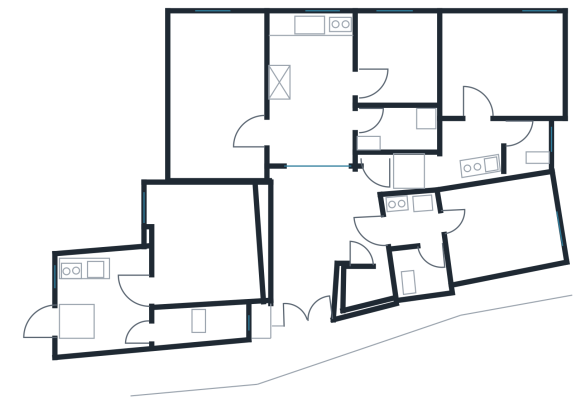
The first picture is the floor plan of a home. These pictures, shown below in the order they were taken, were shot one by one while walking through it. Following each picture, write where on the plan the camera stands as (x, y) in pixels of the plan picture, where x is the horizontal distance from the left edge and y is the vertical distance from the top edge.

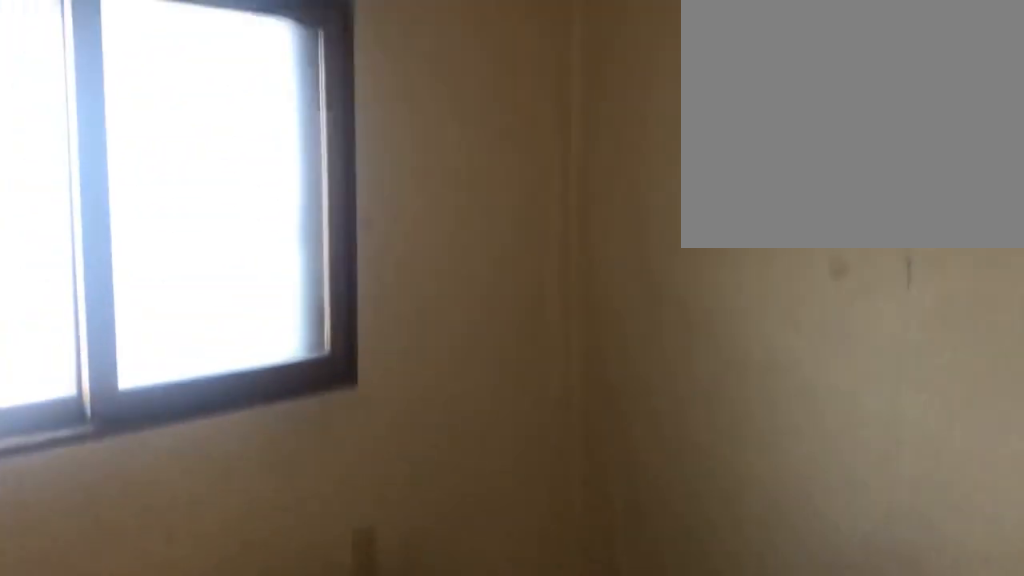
(379, 77)
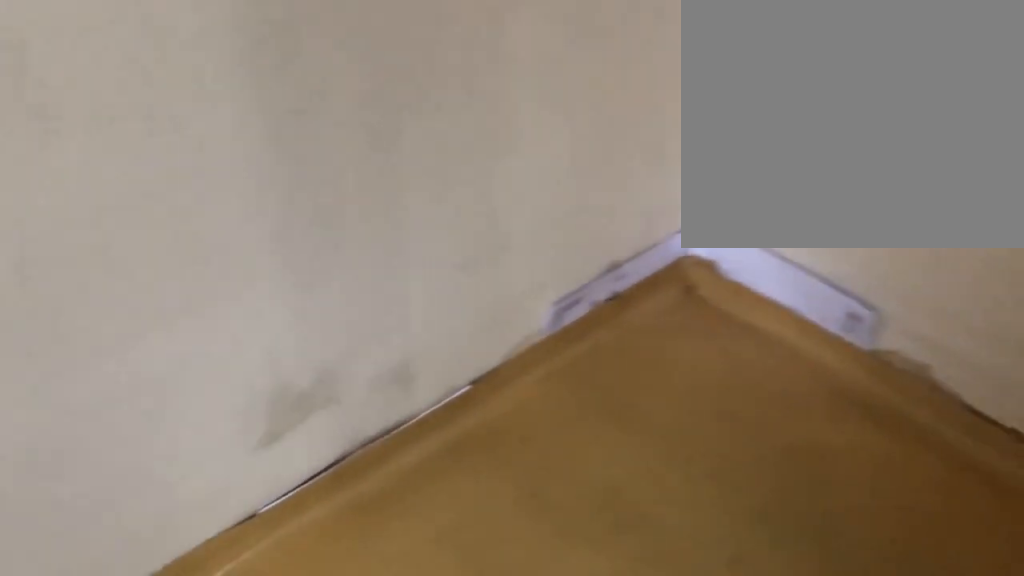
(393, 61)
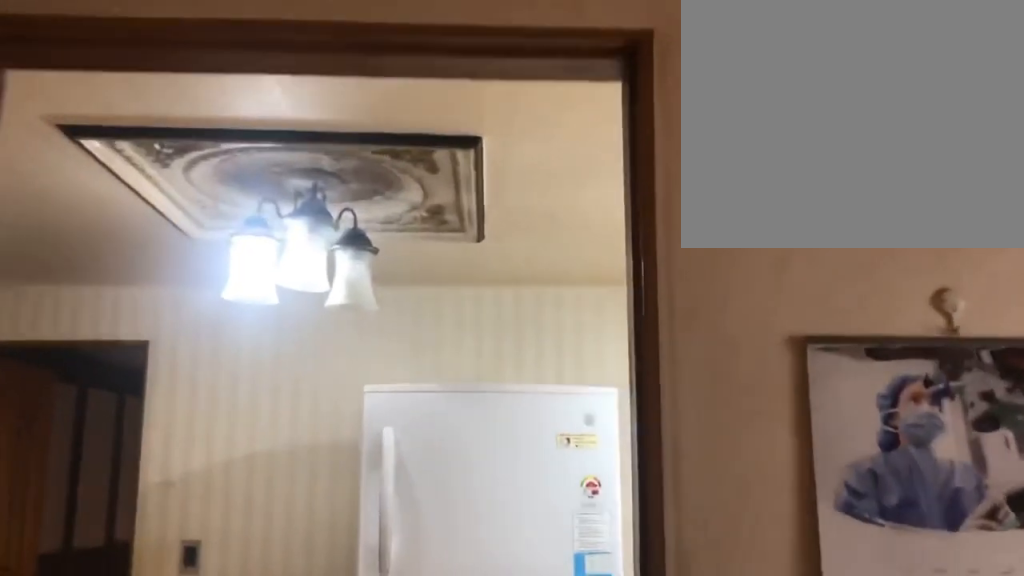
(385, 69)
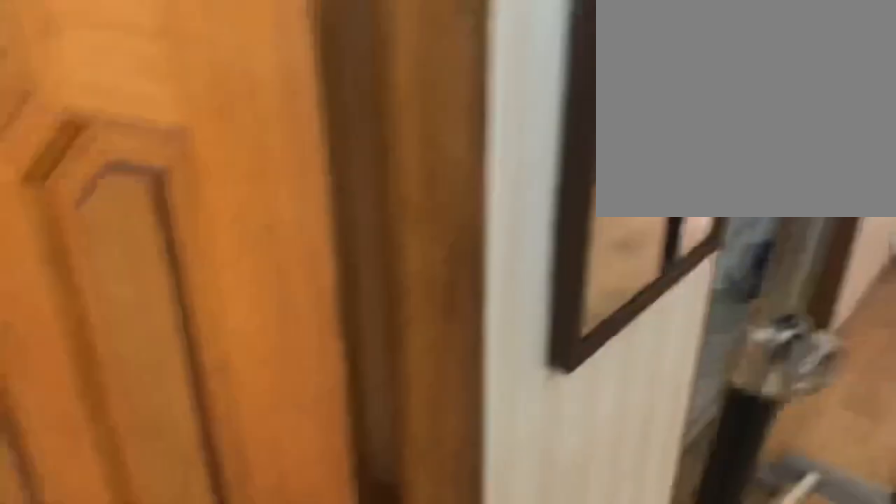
(330, 107)
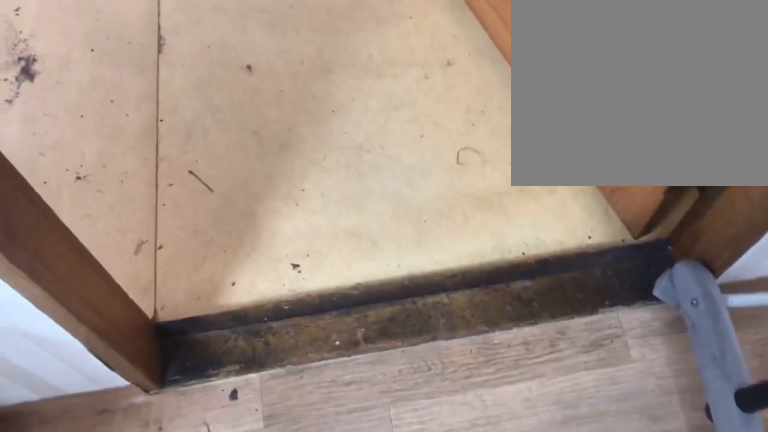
(331, 95)
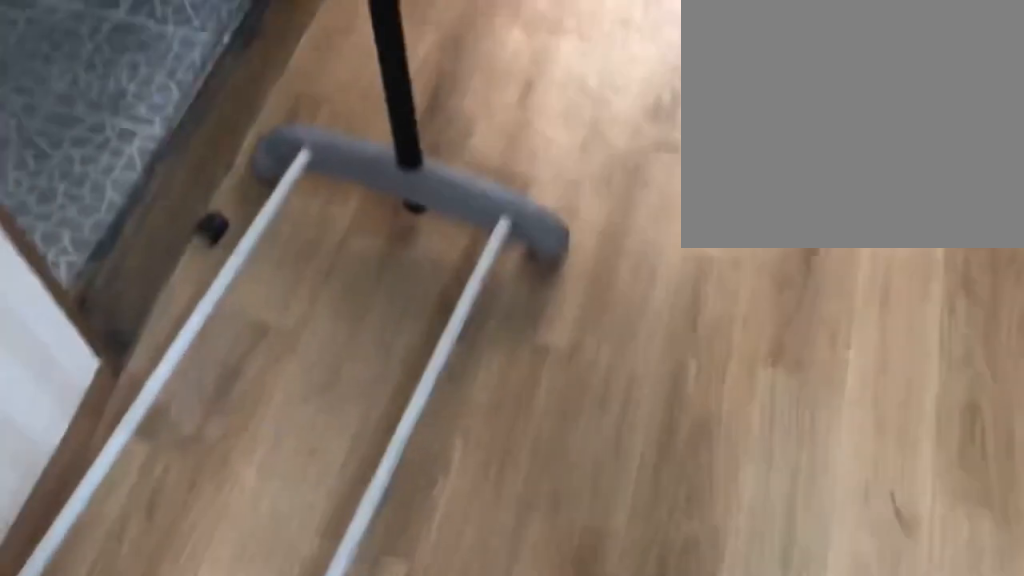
(328, 113)
